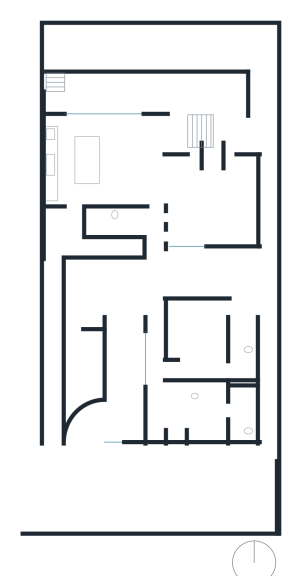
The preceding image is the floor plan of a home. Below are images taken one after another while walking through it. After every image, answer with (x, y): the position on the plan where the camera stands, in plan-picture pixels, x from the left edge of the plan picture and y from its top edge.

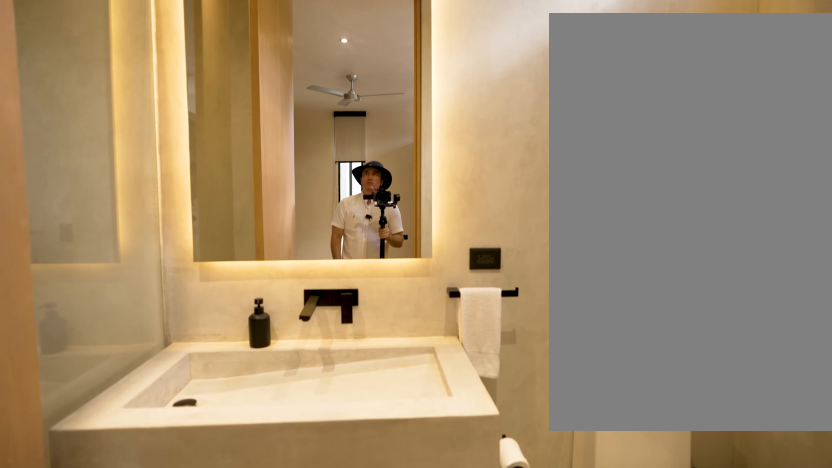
(222, 414)
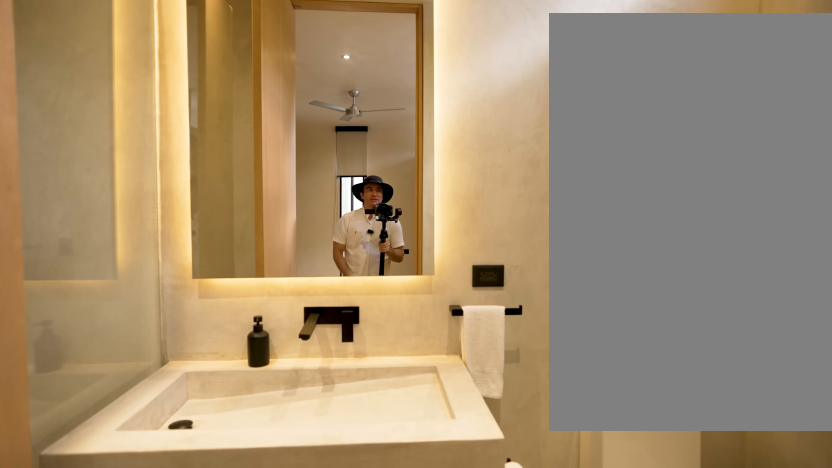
(225, 413)
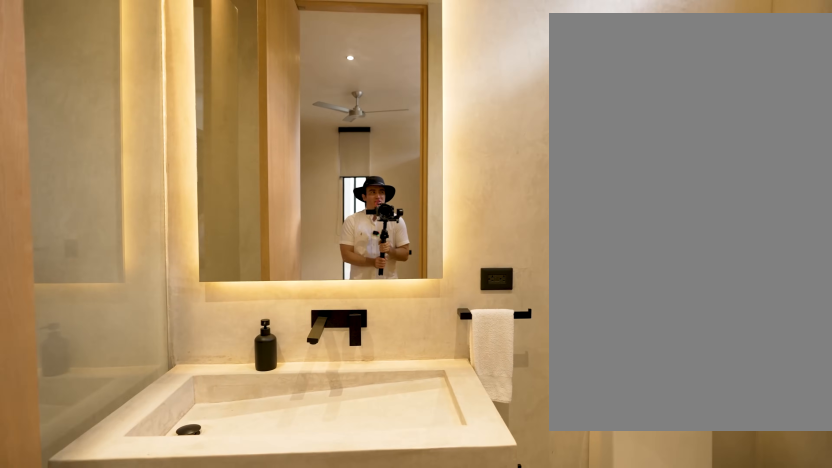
(227, 411)
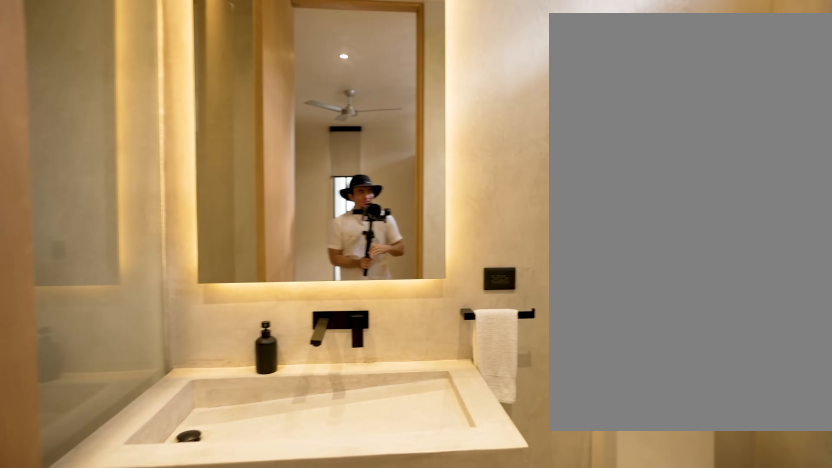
(227, 411)
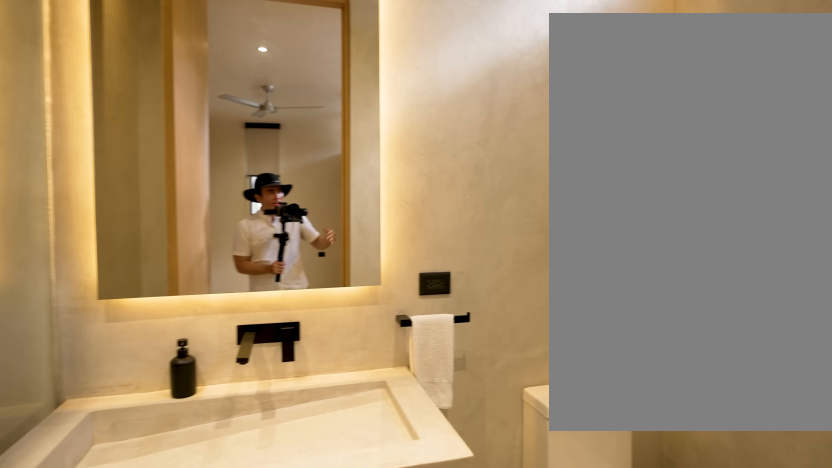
(226, 411)
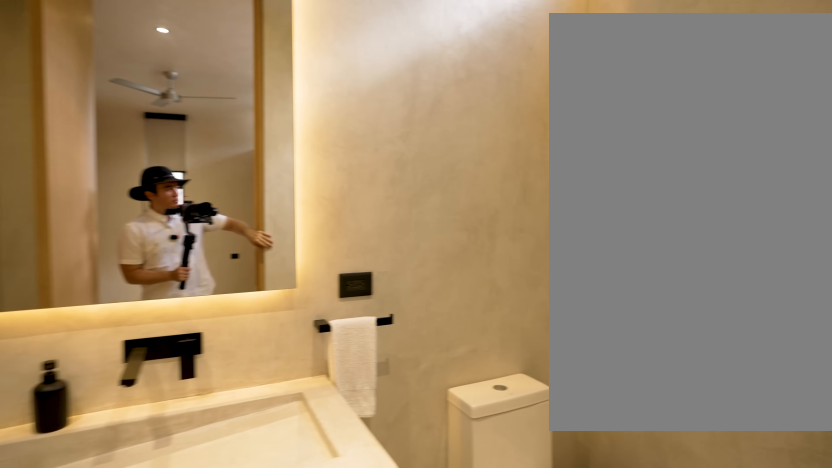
(227, 411)
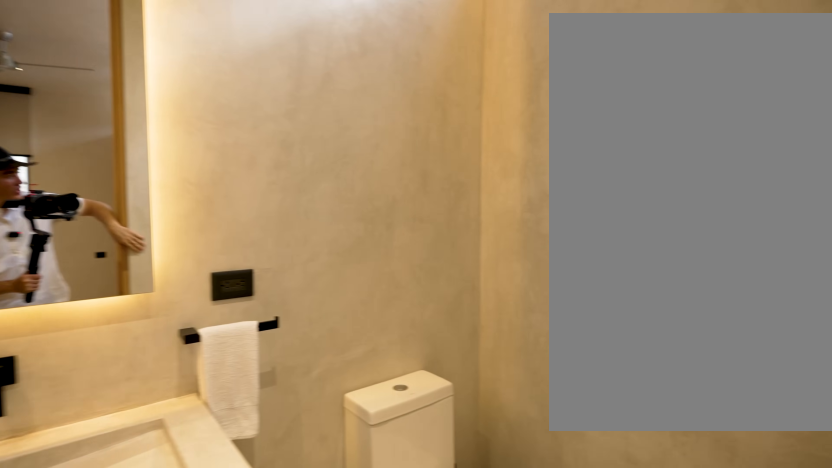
(226, 411)
